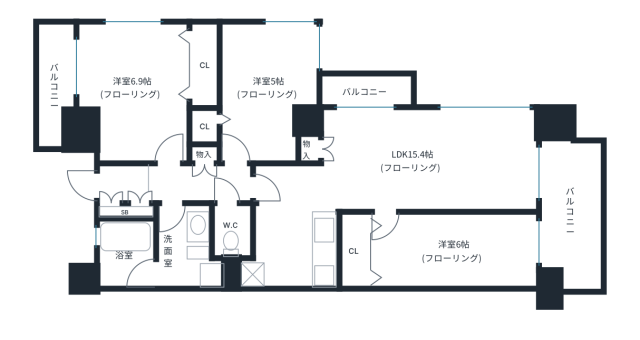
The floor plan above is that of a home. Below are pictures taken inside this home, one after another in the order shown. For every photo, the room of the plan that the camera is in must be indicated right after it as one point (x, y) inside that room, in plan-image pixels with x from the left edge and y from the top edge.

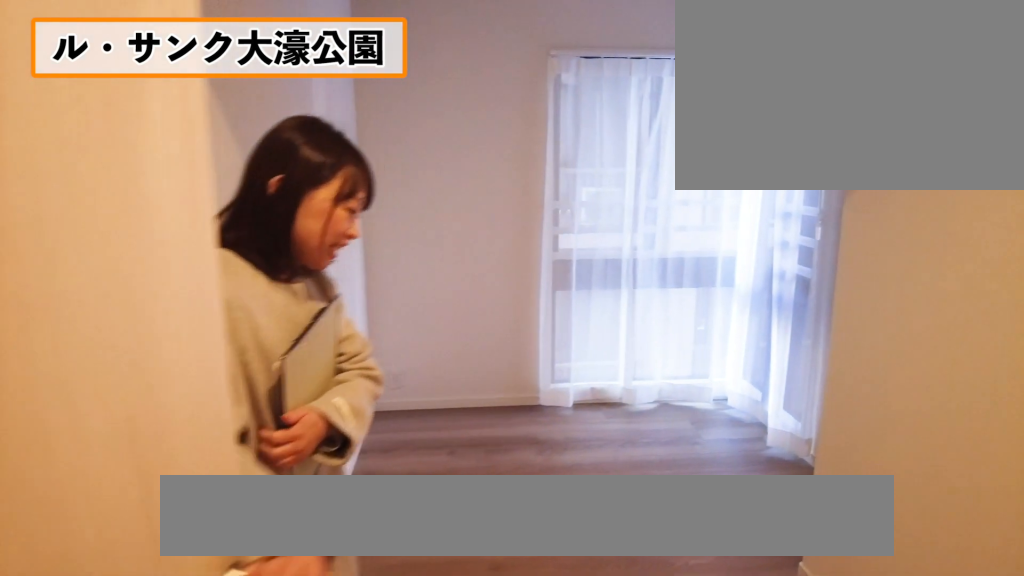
(267, 89)
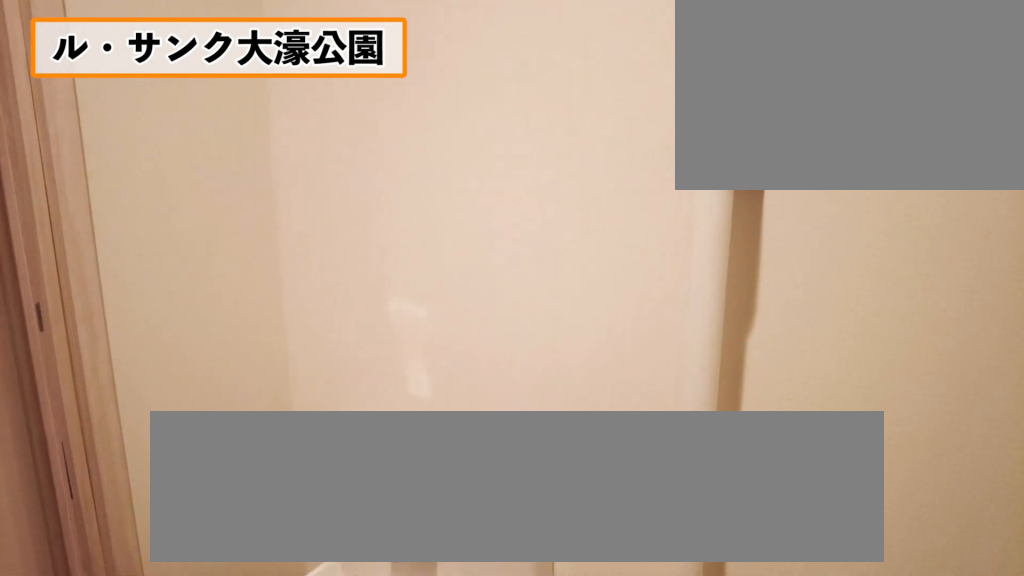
(234, 235)
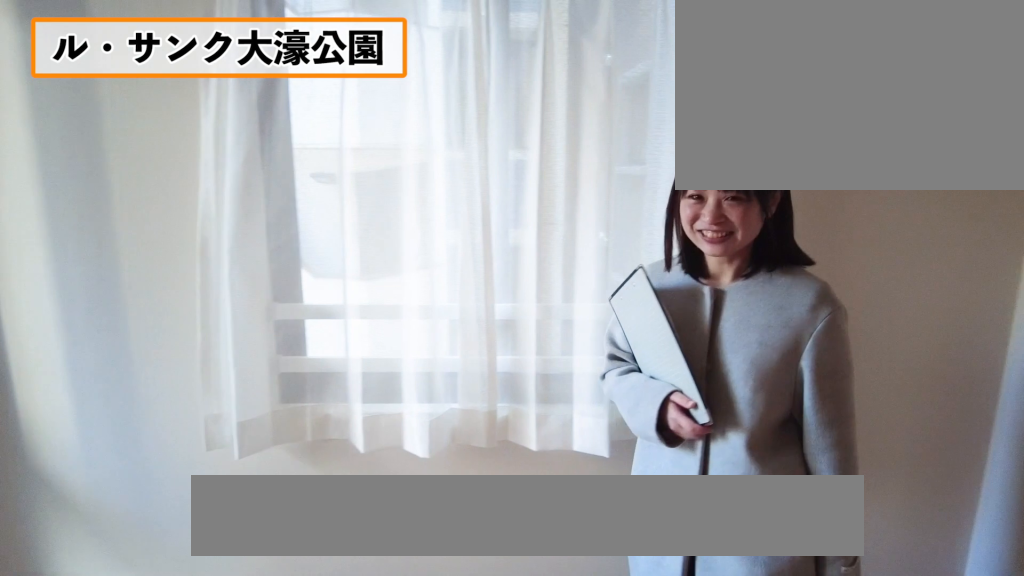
(132, 86)
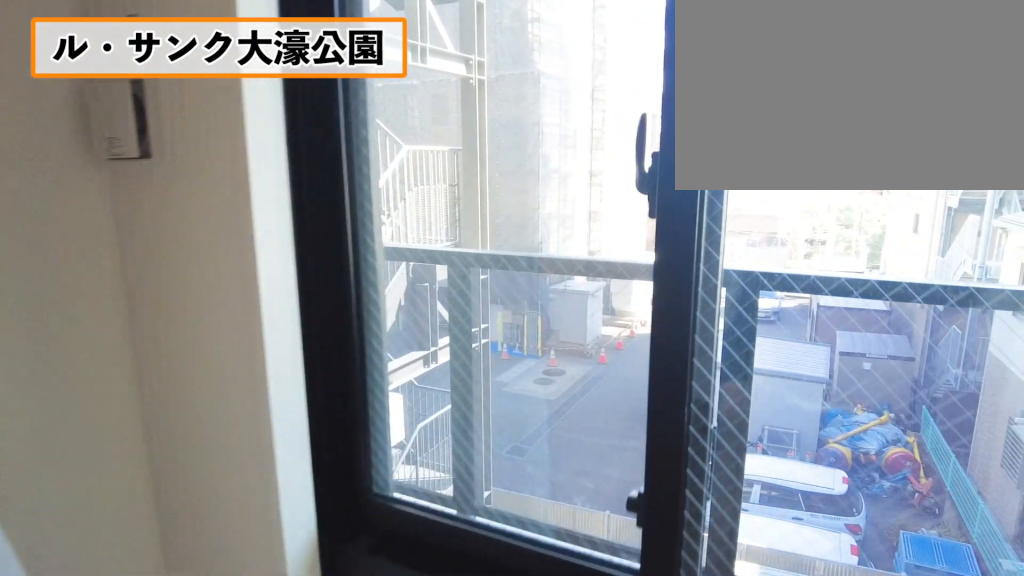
(132, 86)
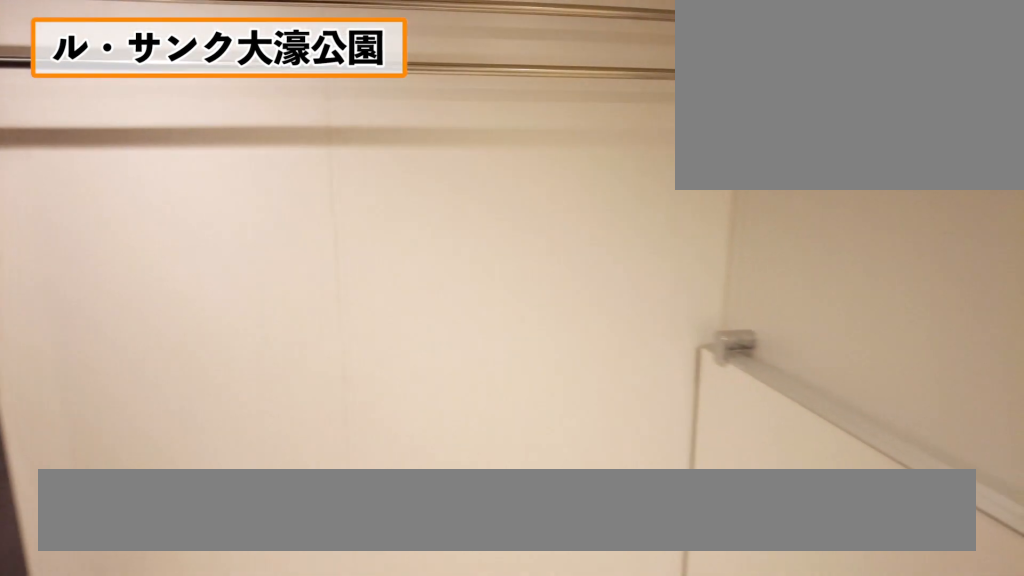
(136, 258)
